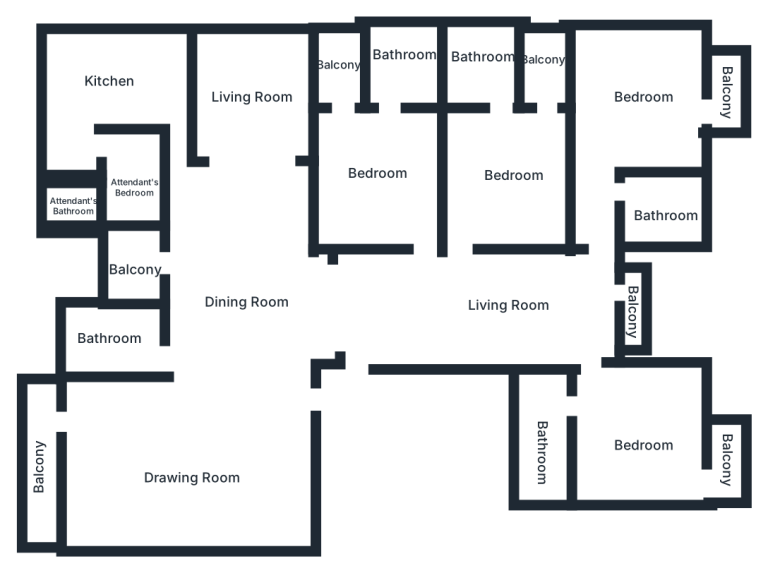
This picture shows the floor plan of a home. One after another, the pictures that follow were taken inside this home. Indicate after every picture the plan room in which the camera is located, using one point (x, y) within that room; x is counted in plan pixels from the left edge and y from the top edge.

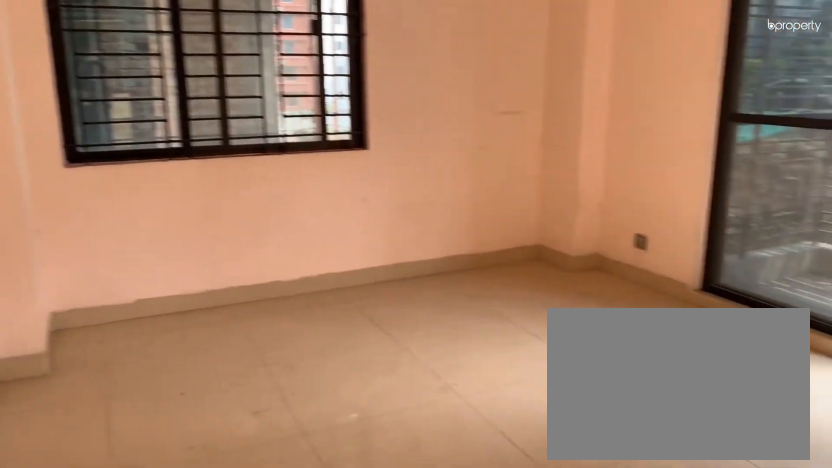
(634, 96)
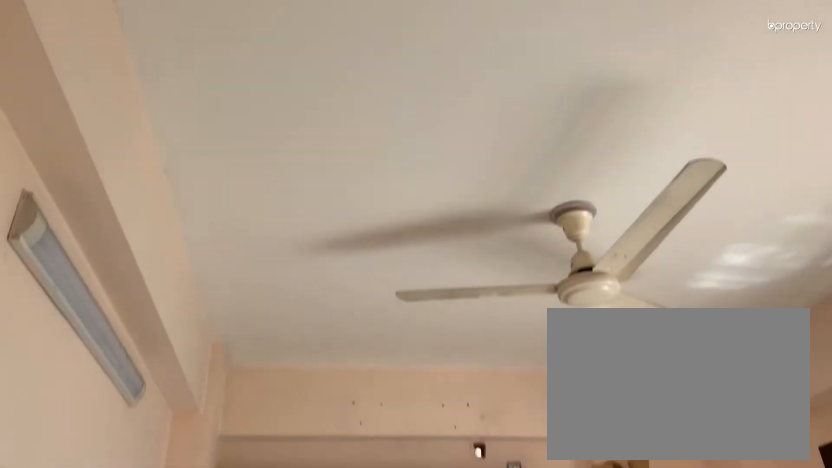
(634, 96)
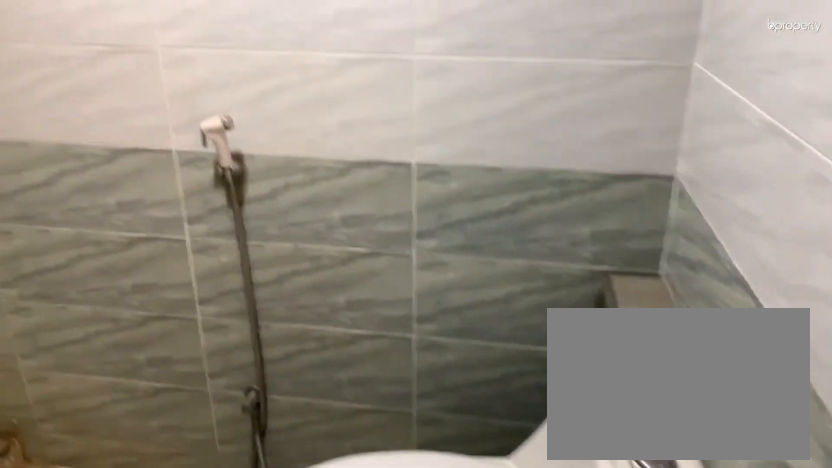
(664, 210)
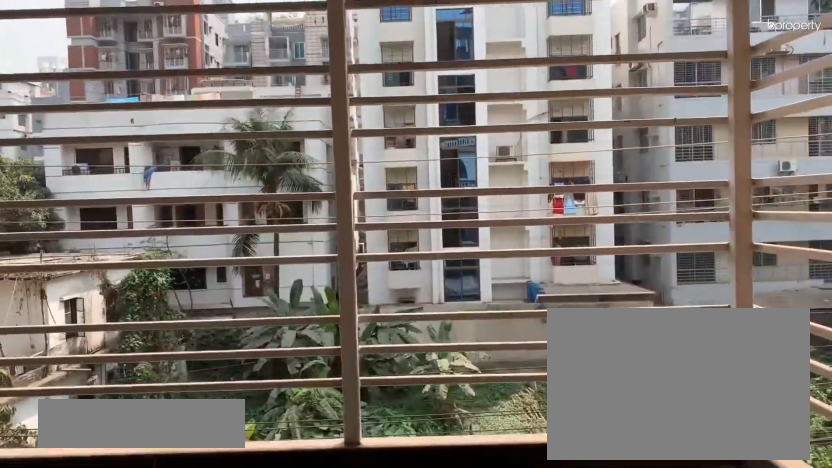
(726, 83)
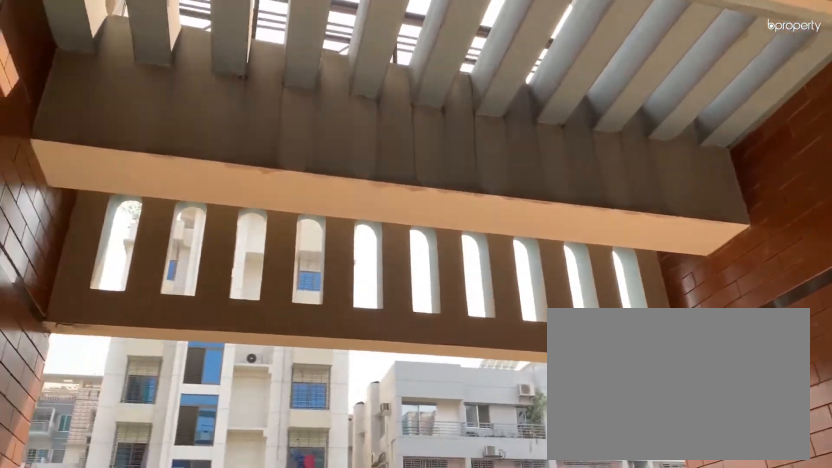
(633, 314)
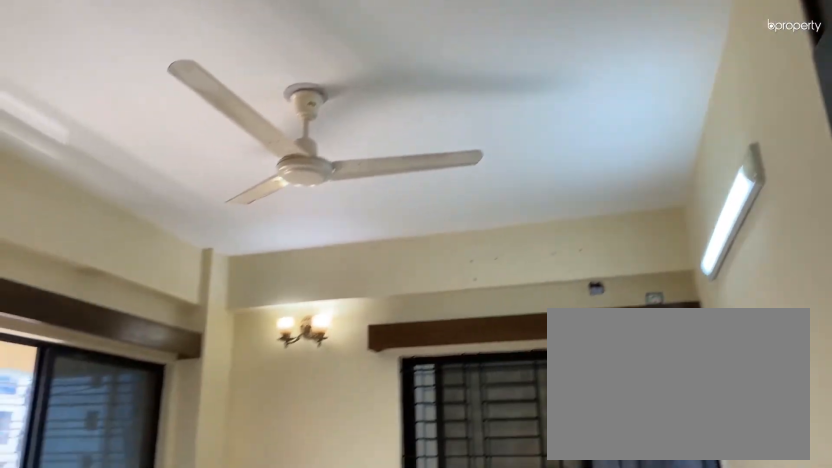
(633, 436)
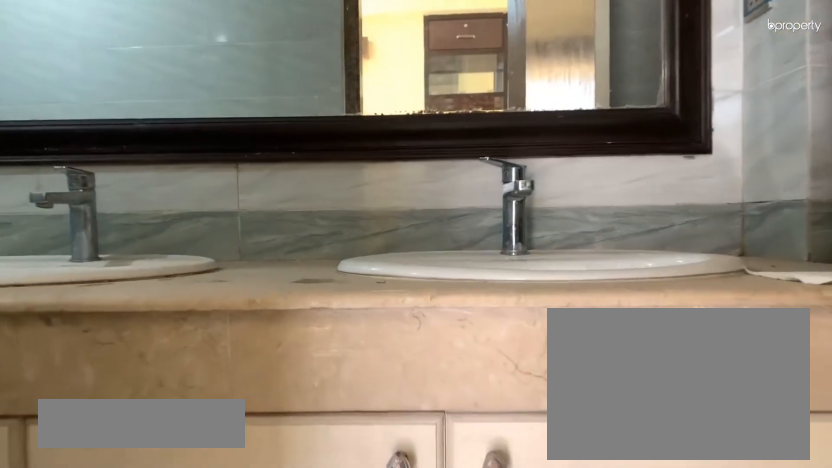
(548, 443)
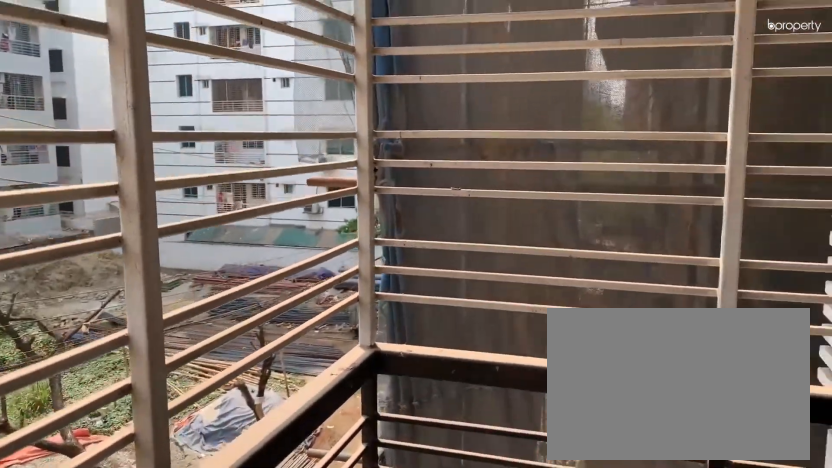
(731, 451)
